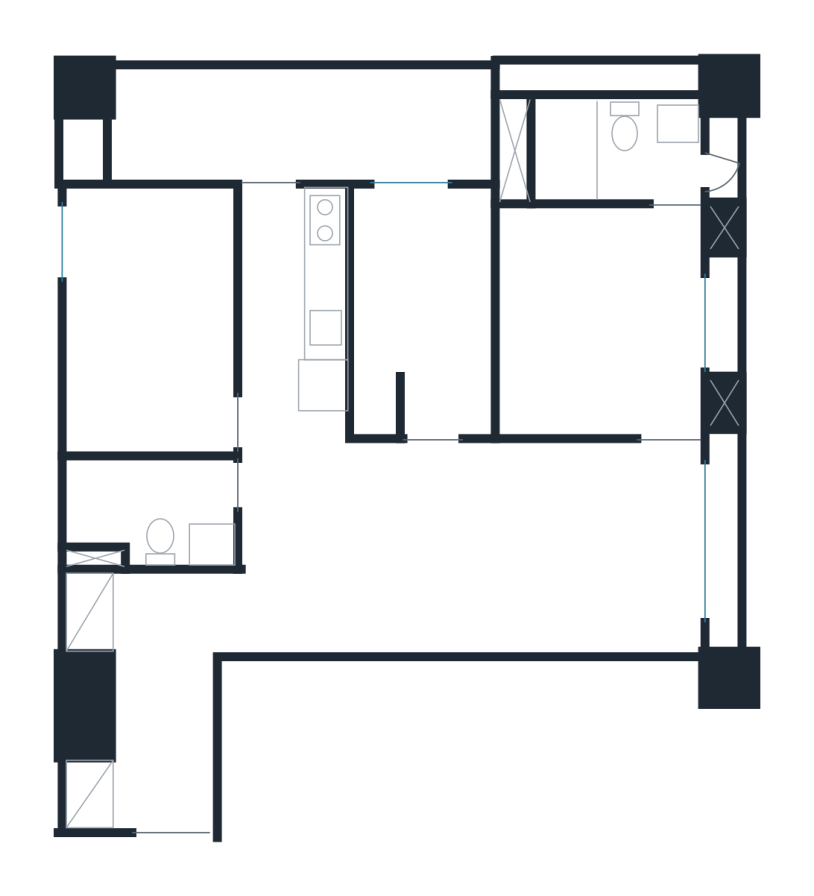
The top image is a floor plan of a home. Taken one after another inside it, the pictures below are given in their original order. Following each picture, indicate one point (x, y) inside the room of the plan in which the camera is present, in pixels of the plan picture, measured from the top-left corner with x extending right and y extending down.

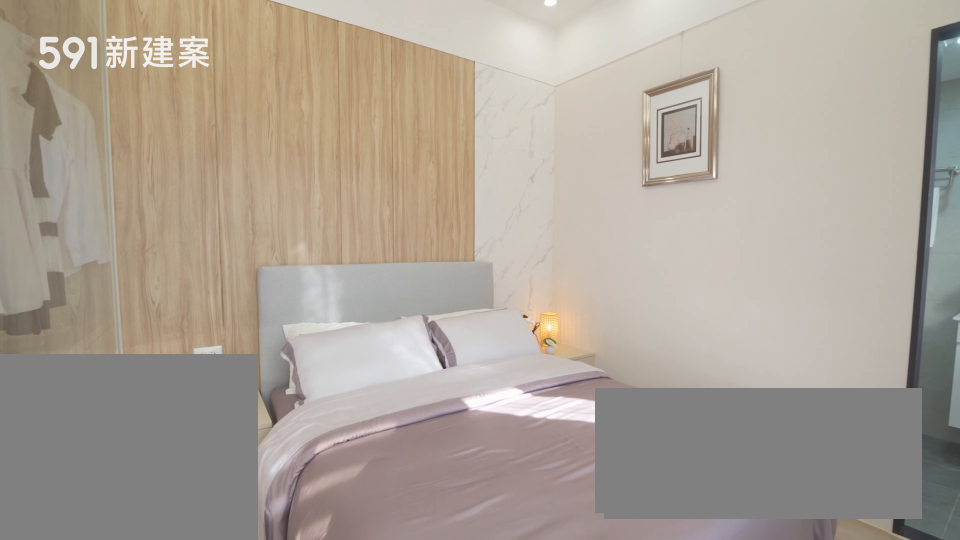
(595, 321)
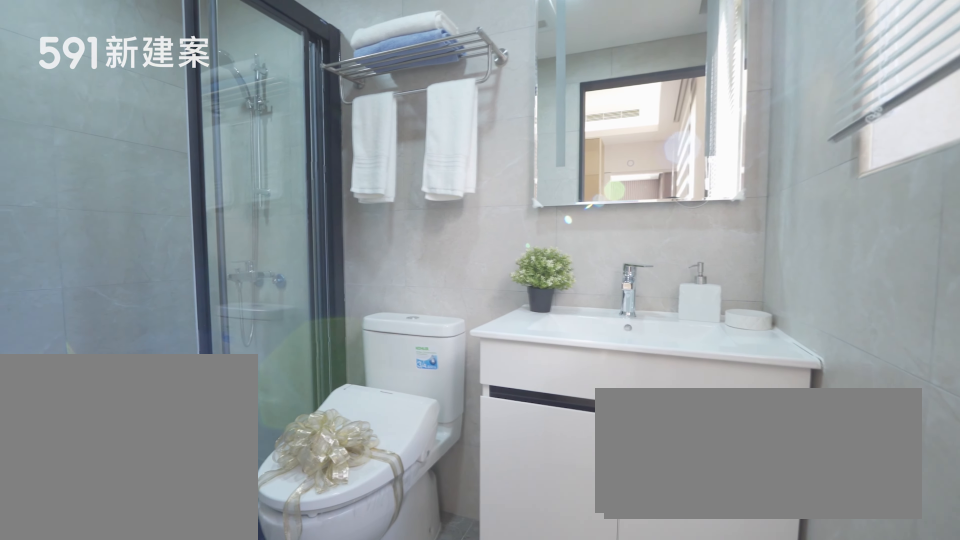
(608, 149)
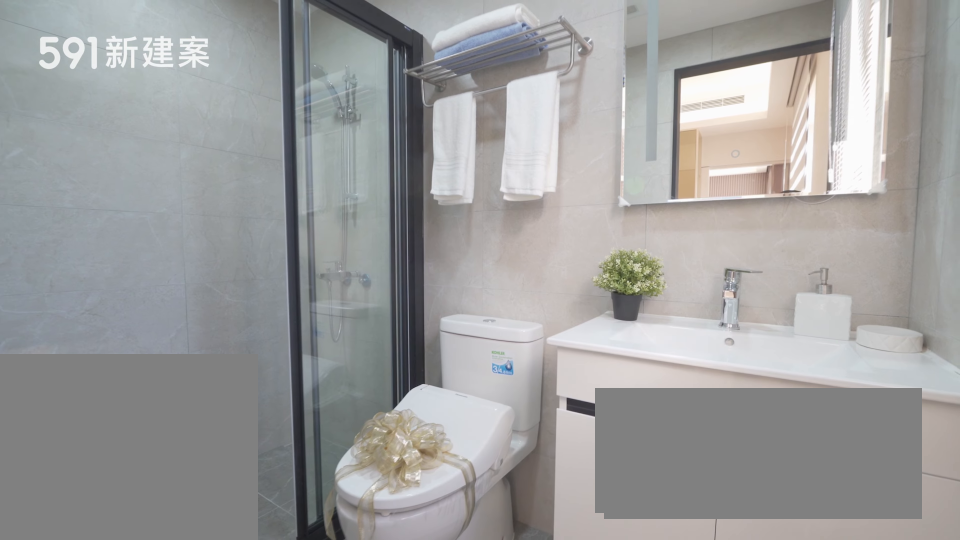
(608, 149)
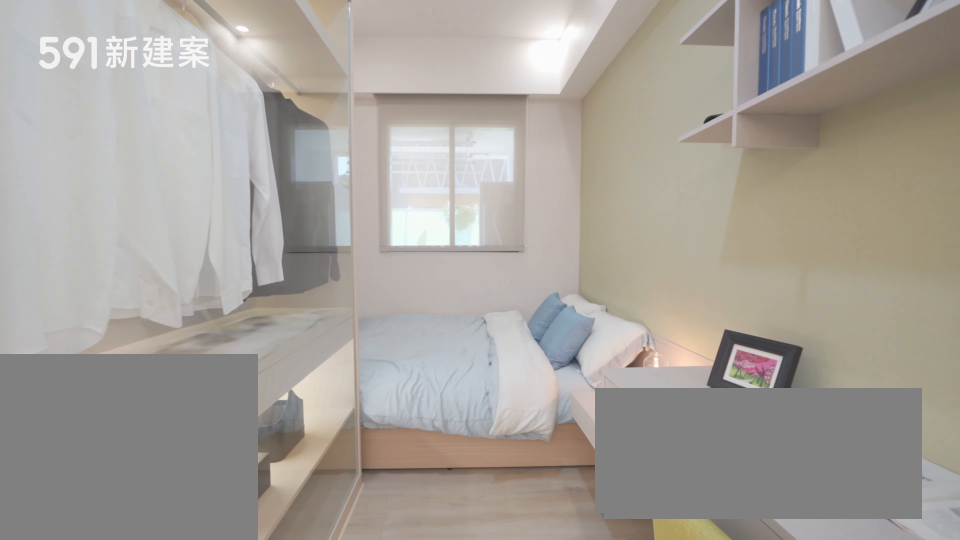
(422, 306)
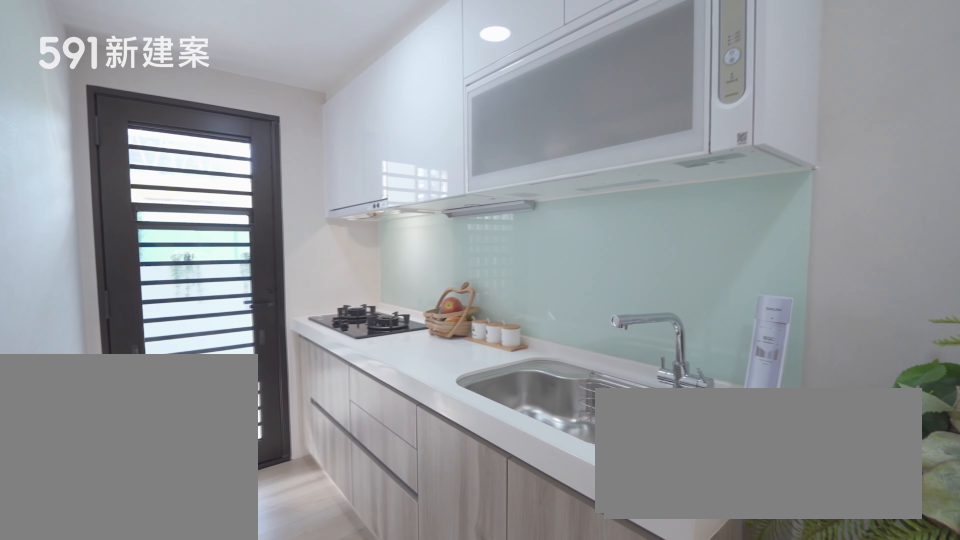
(296, 312)
